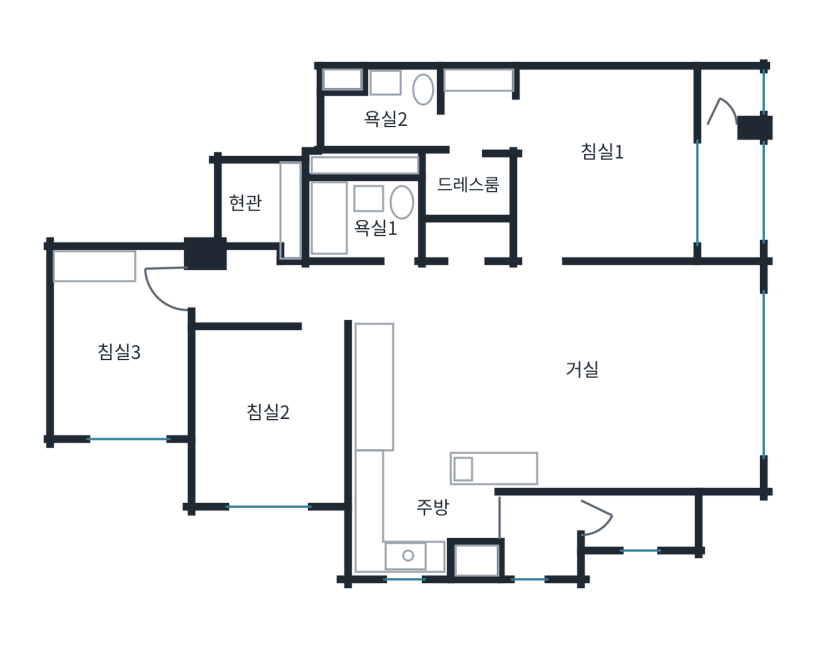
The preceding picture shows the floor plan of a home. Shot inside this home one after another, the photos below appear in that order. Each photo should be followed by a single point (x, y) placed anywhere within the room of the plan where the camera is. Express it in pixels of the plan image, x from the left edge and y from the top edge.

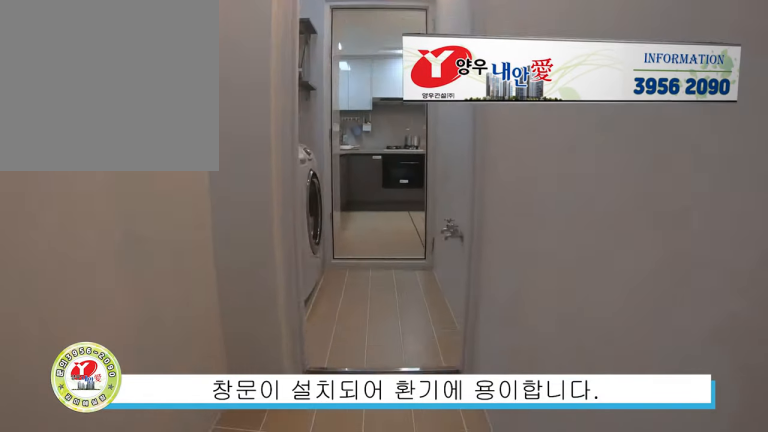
(558, 536)
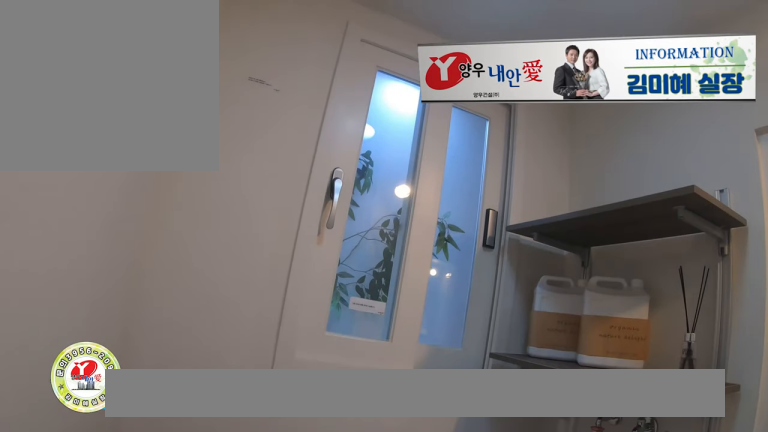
(558, 536)
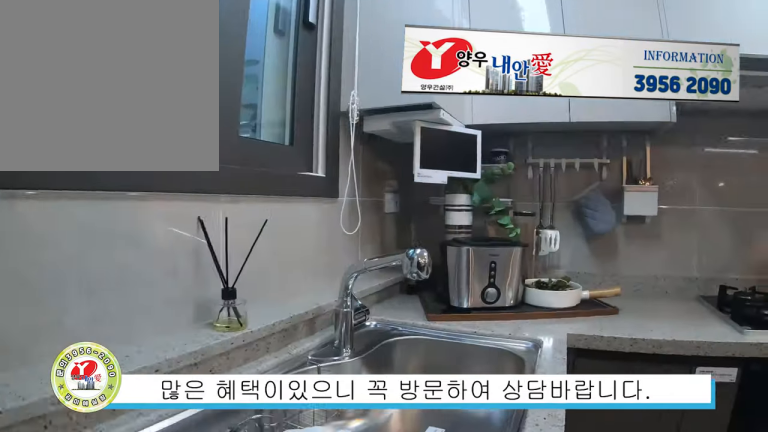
(445, 452)
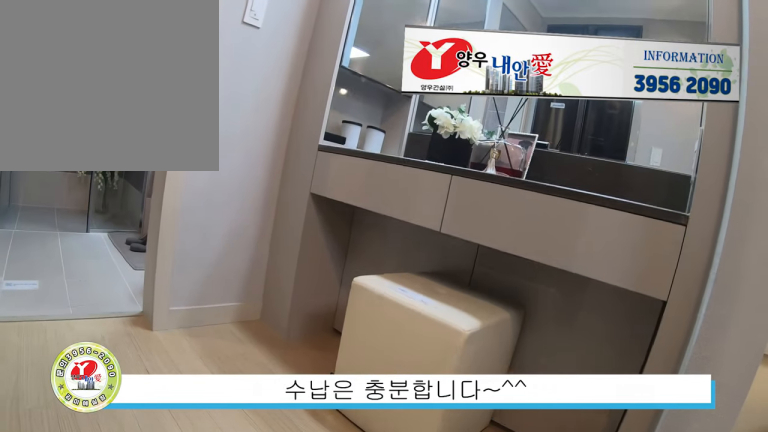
(441, 135)
